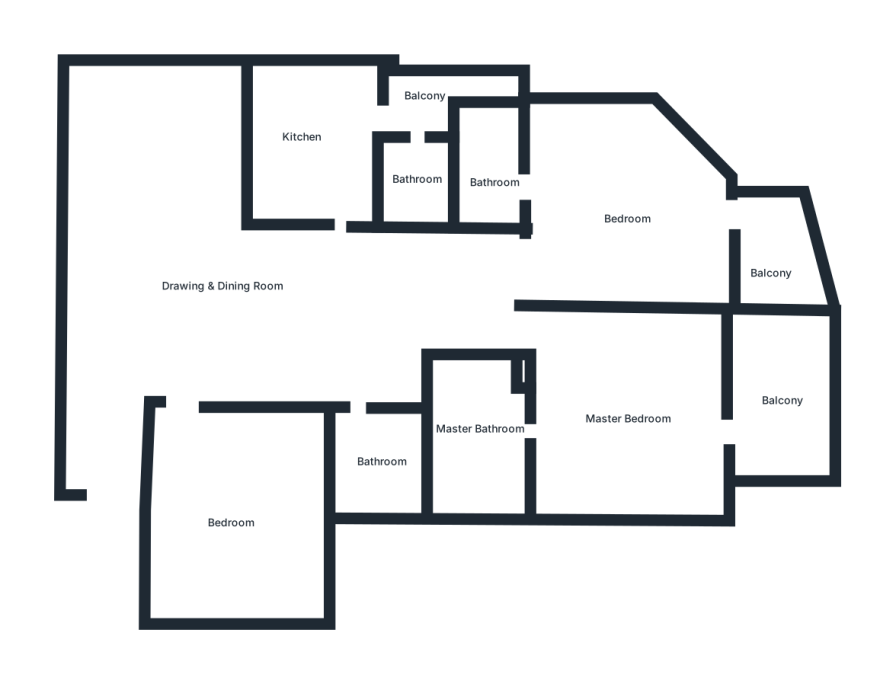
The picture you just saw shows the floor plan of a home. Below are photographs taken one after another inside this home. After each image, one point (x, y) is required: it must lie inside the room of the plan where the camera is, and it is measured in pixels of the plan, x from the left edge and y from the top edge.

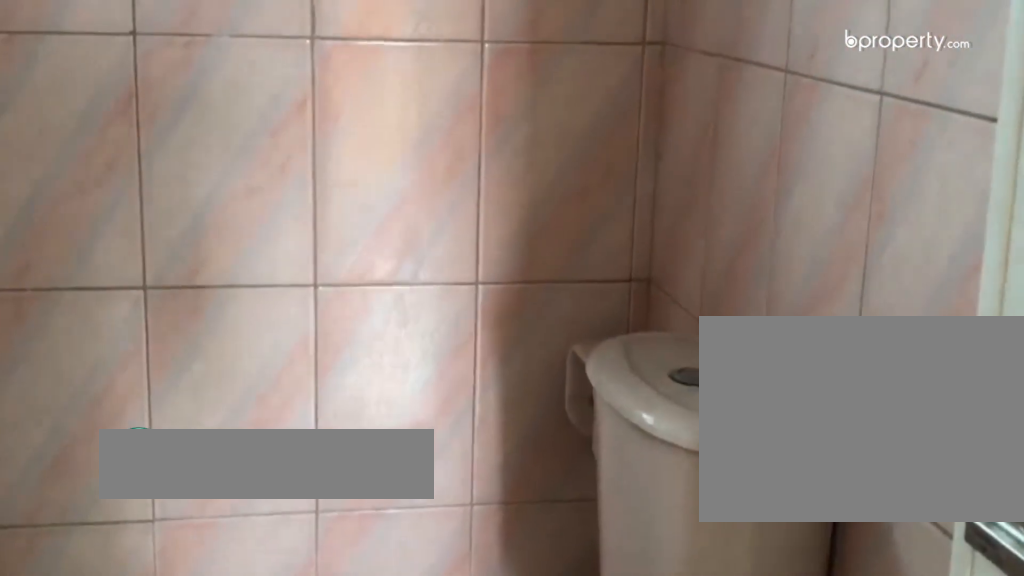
(379, 451)
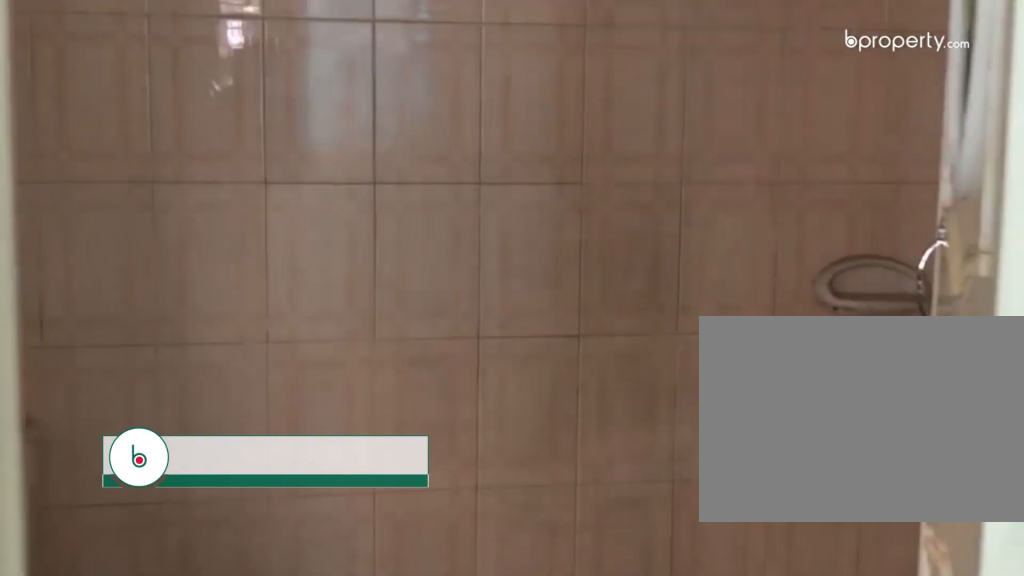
(479, 431)
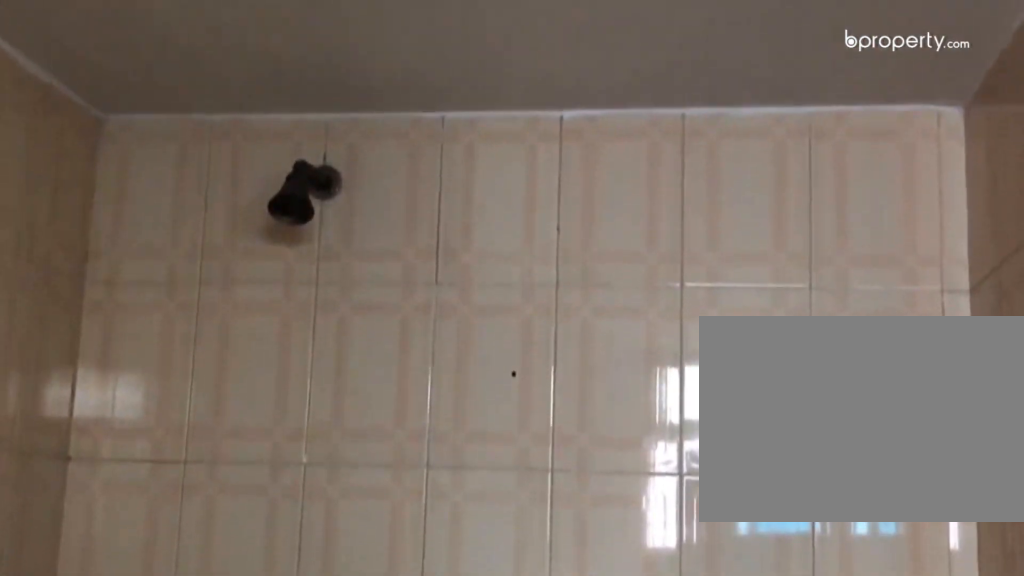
(479, 431)
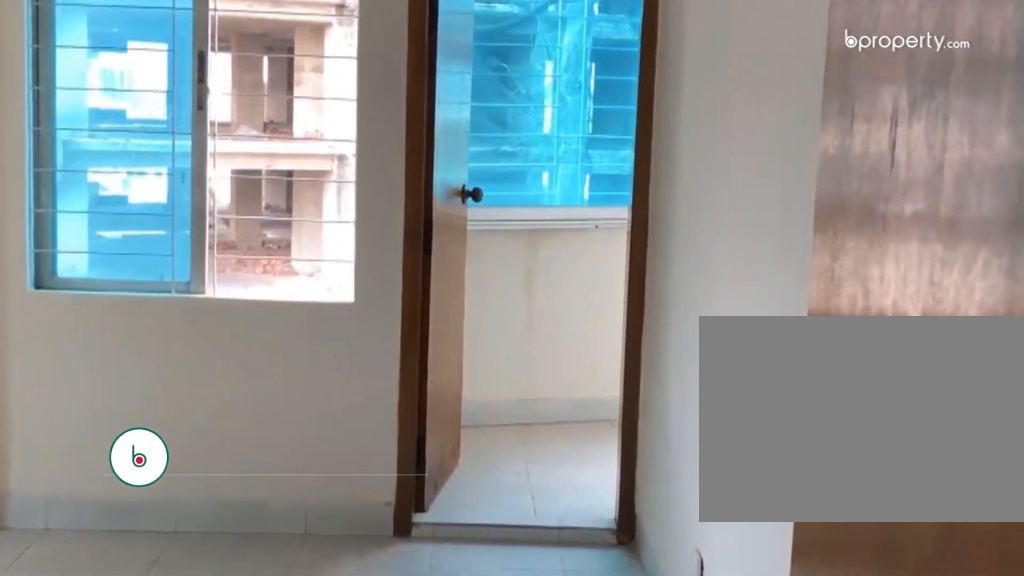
(620, 197)
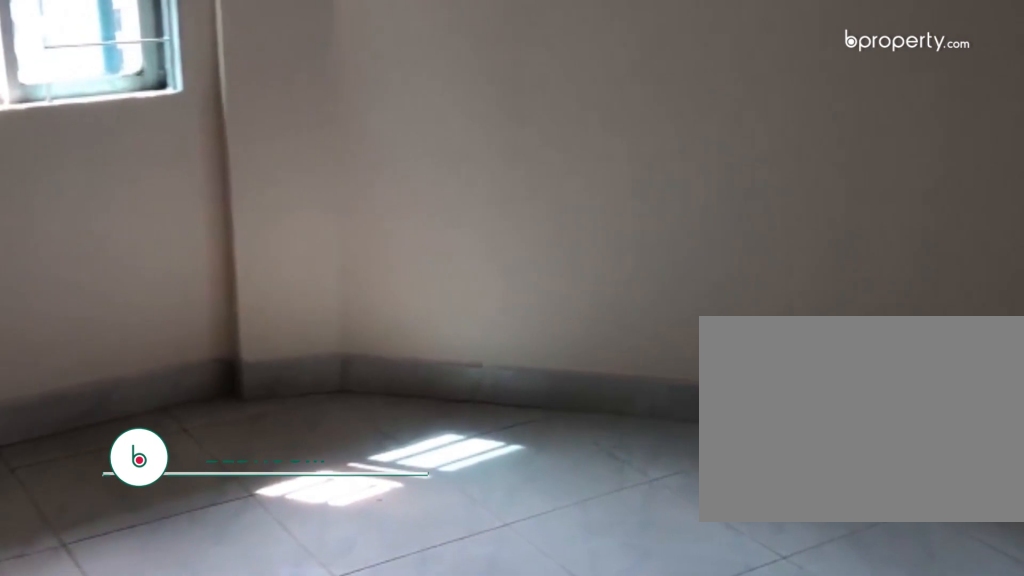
(620, 197)
